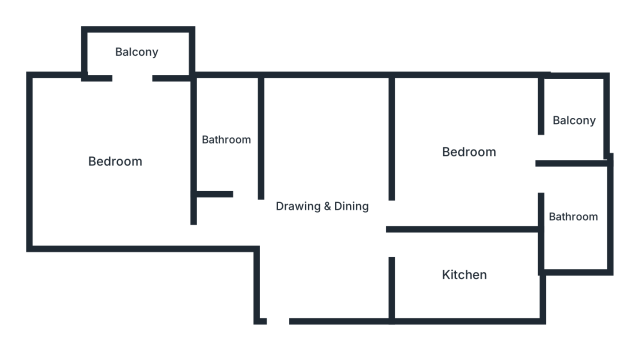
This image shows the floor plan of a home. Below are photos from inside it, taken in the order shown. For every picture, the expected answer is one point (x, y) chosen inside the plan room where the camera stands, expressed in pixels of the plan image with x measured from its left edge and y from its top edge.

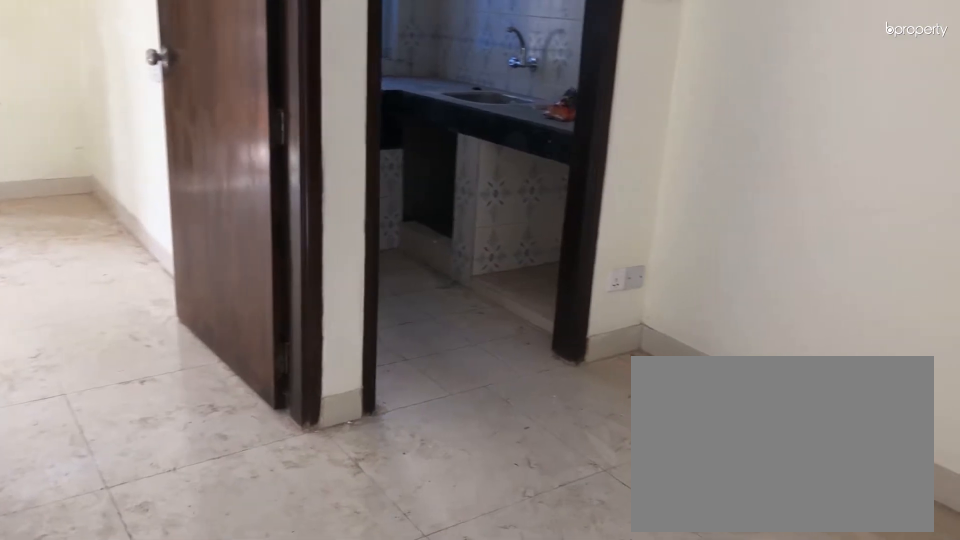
(326, 209)
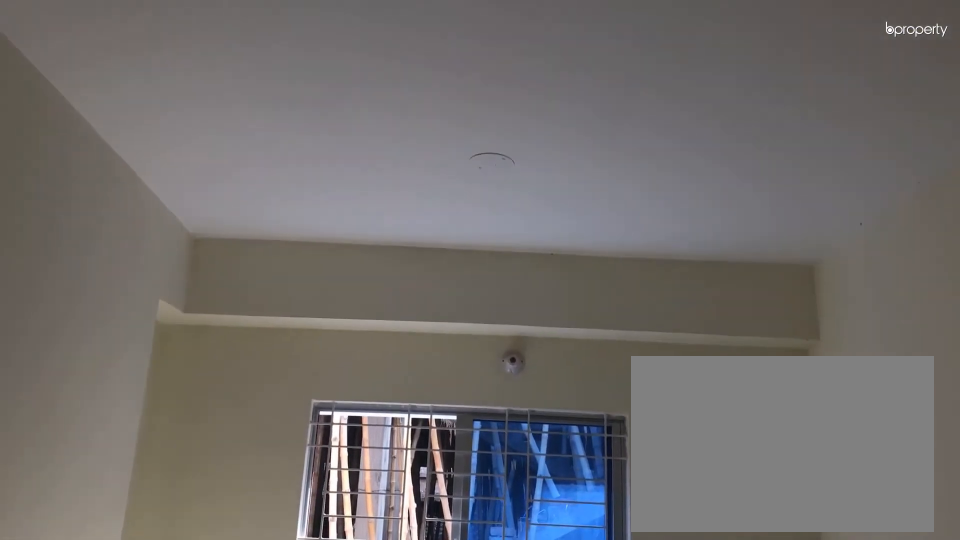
(326, 209)
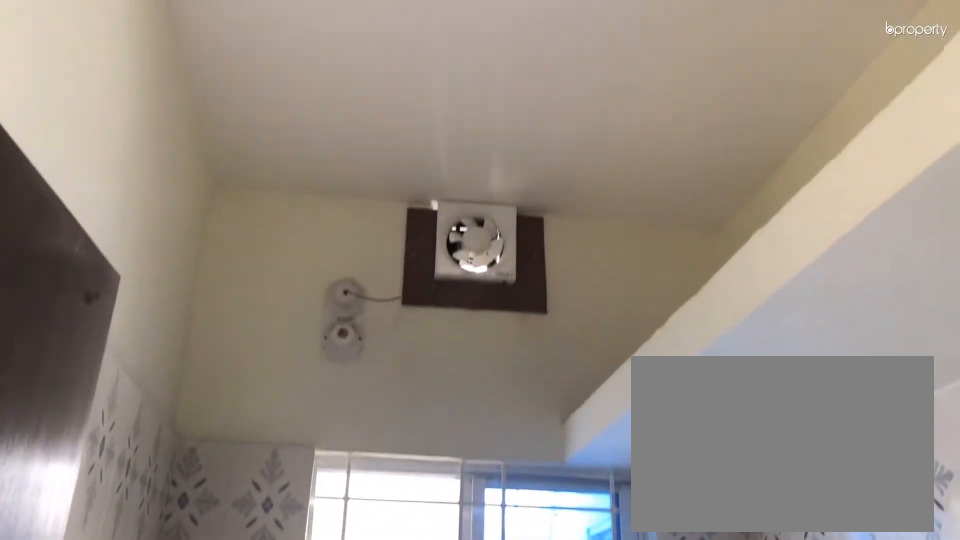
(464, 275)
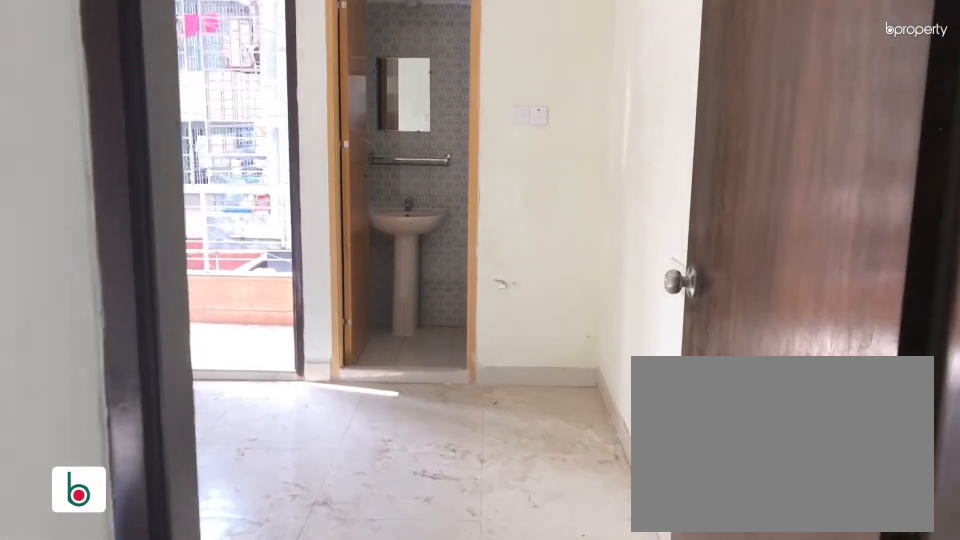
(467, 152)
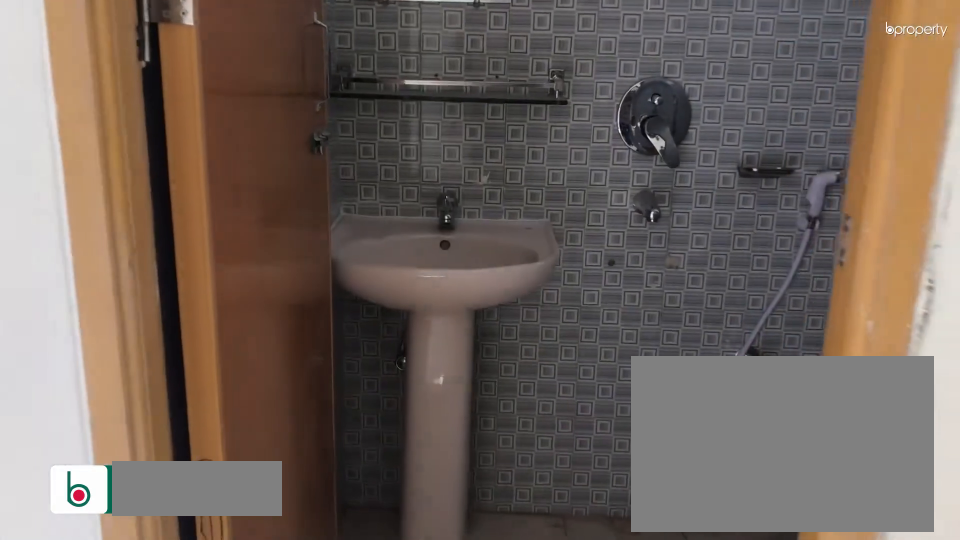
(572, 217)
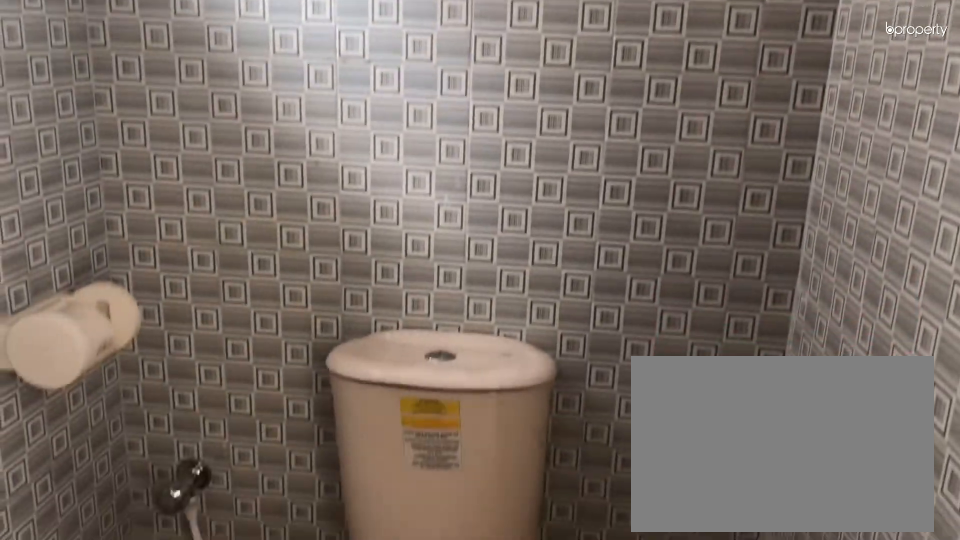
(572, 217)
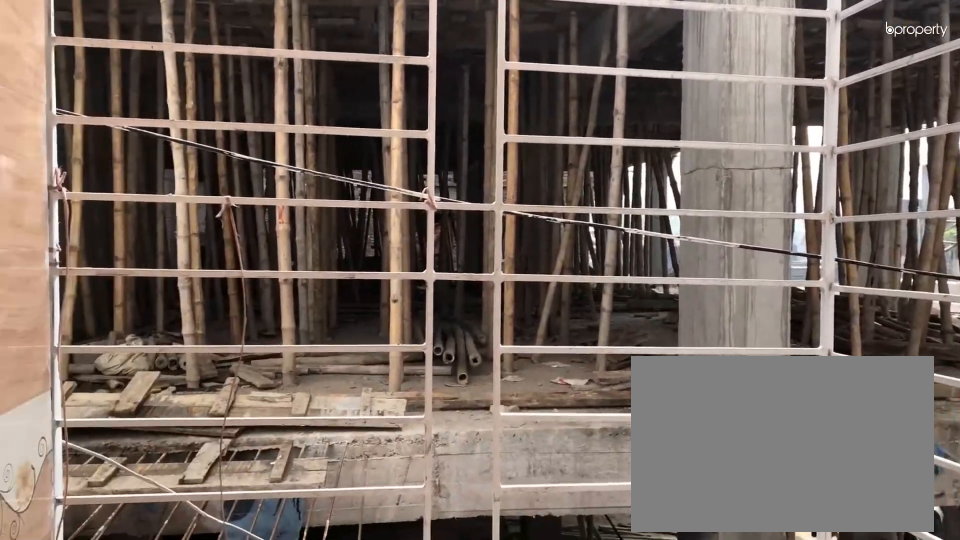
(573, 121)
